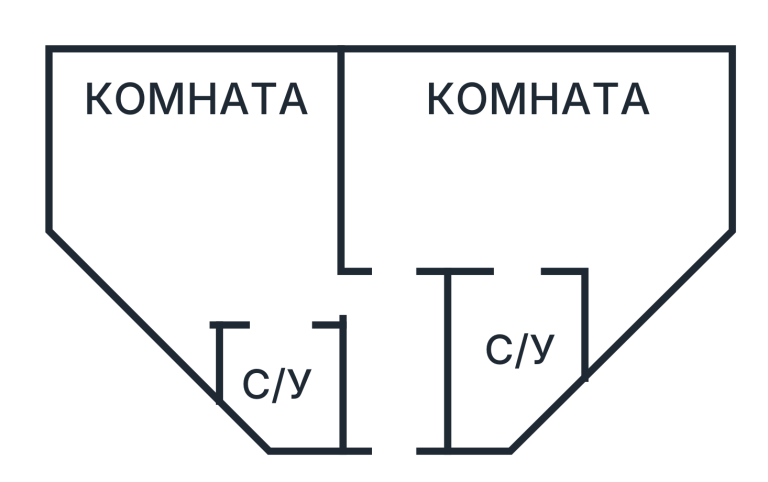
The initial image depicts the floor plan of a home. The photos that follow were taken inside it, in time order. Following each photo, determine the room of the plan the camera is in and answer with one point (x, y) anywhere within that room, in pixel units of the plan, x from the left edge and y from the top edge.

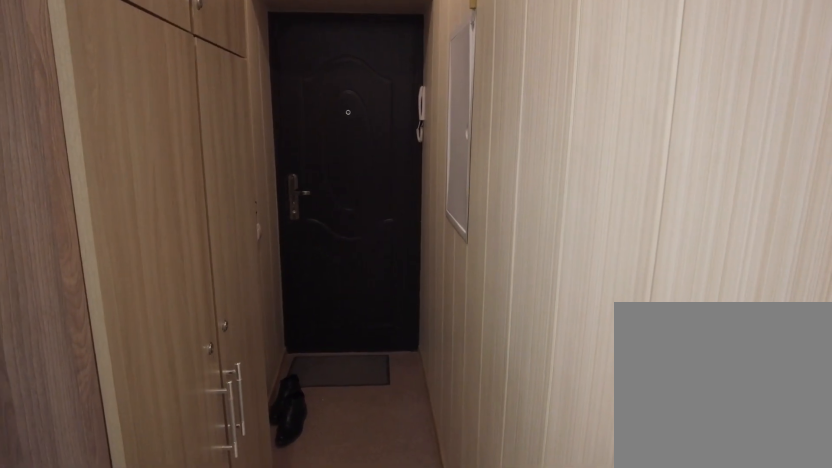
(403, 380)
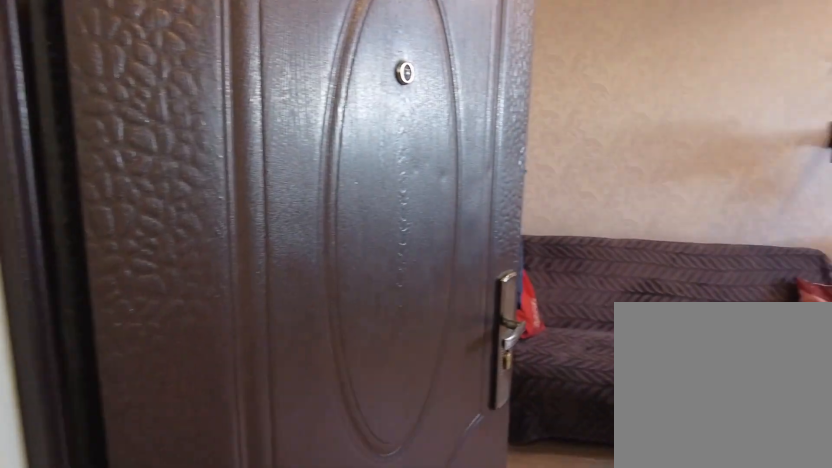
(403, 380)
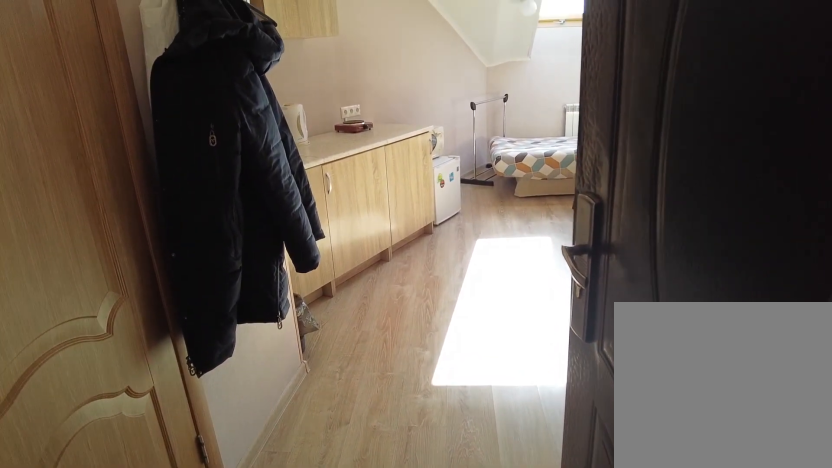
(369, 308)
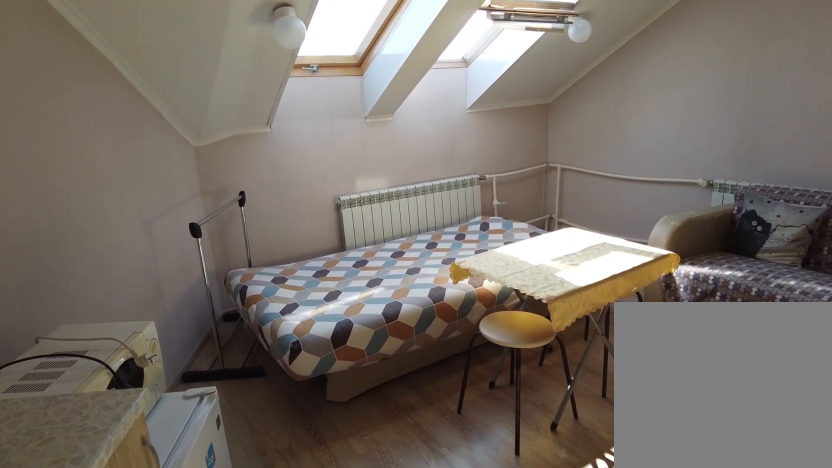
(251, 258)
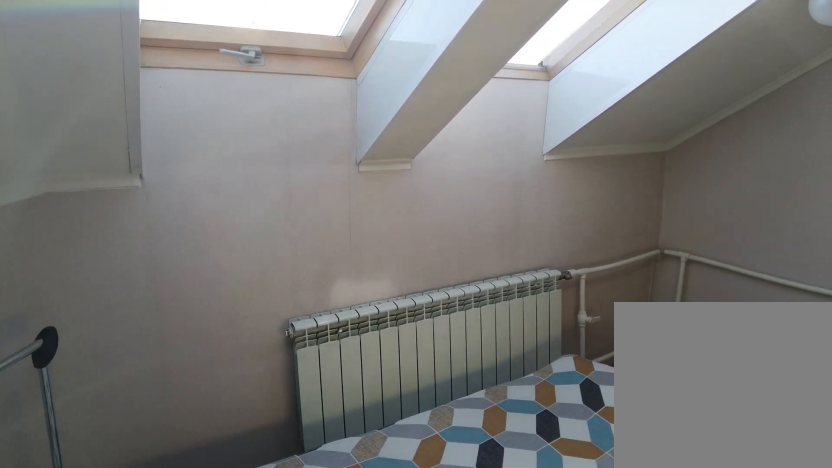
(251, 258)
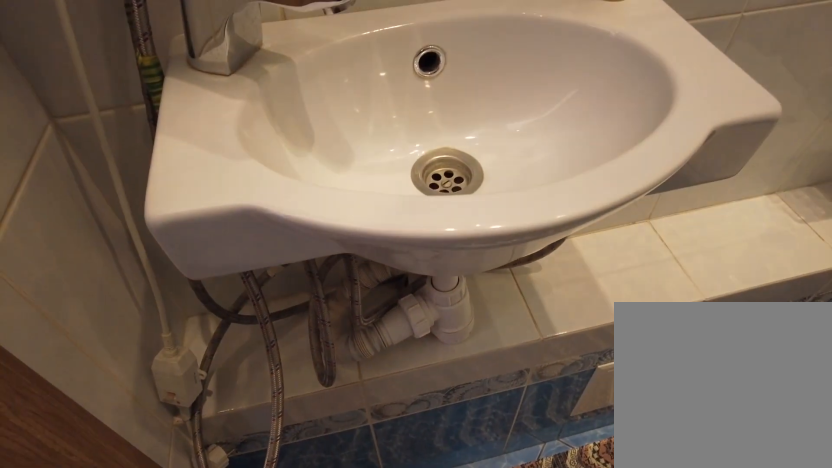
(296, 368)
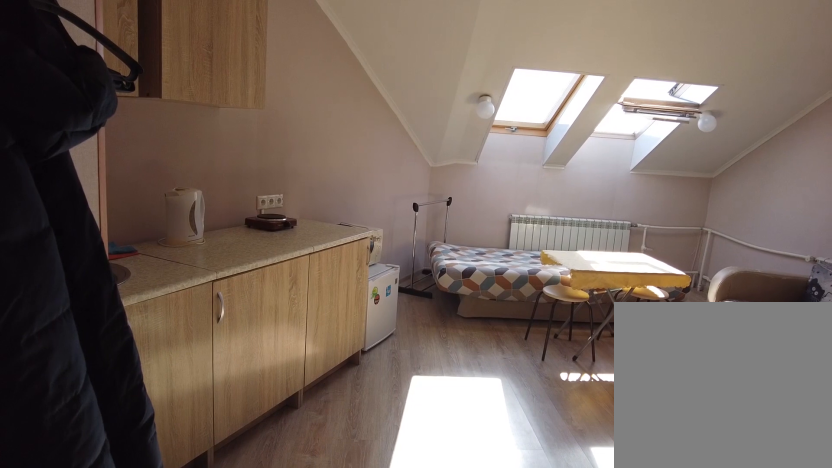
(258, 283)
